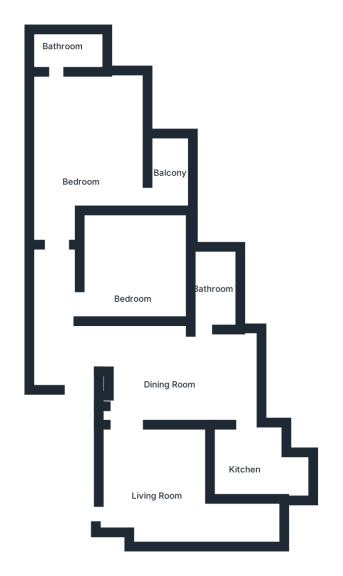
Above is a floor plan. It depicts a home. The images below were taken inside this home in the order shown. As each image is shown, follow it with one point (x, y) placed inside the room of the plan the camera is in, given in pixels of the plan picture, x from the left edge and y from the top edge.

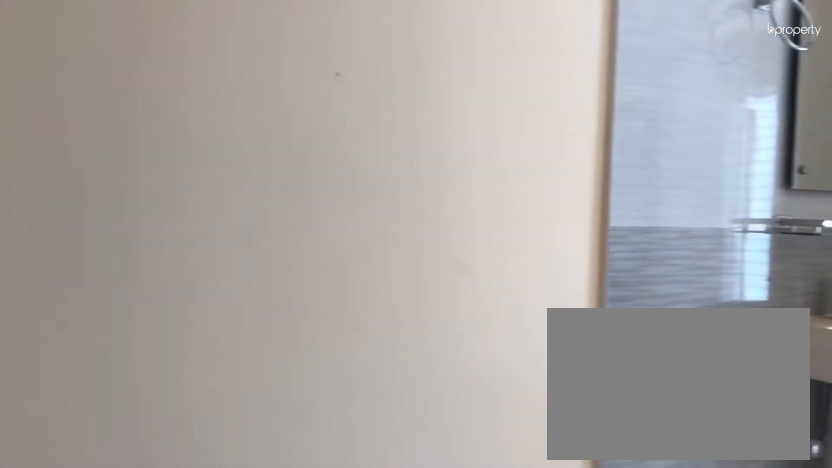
(169, 383)
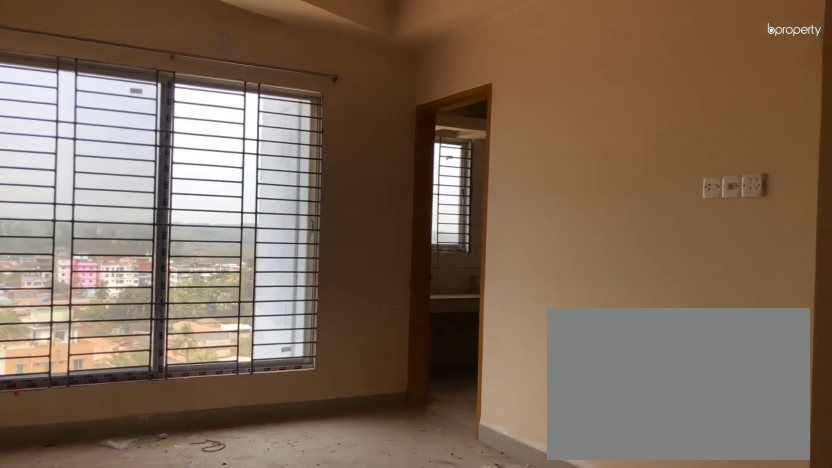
(169, 383)
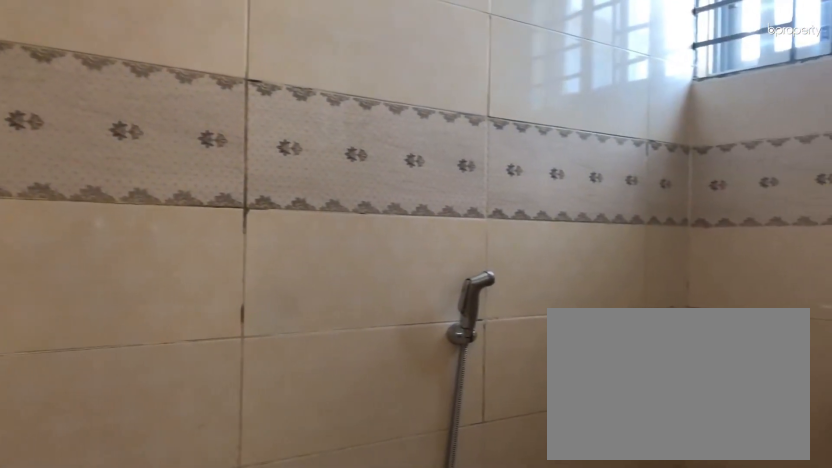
(79, 52)
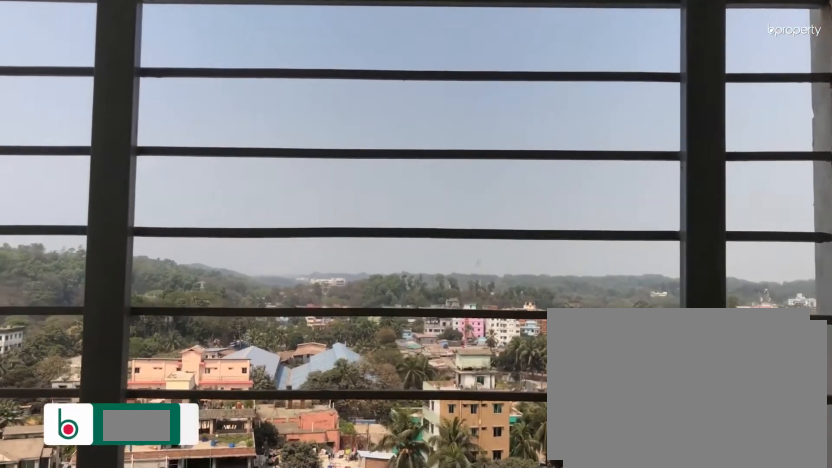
(169, 173)
